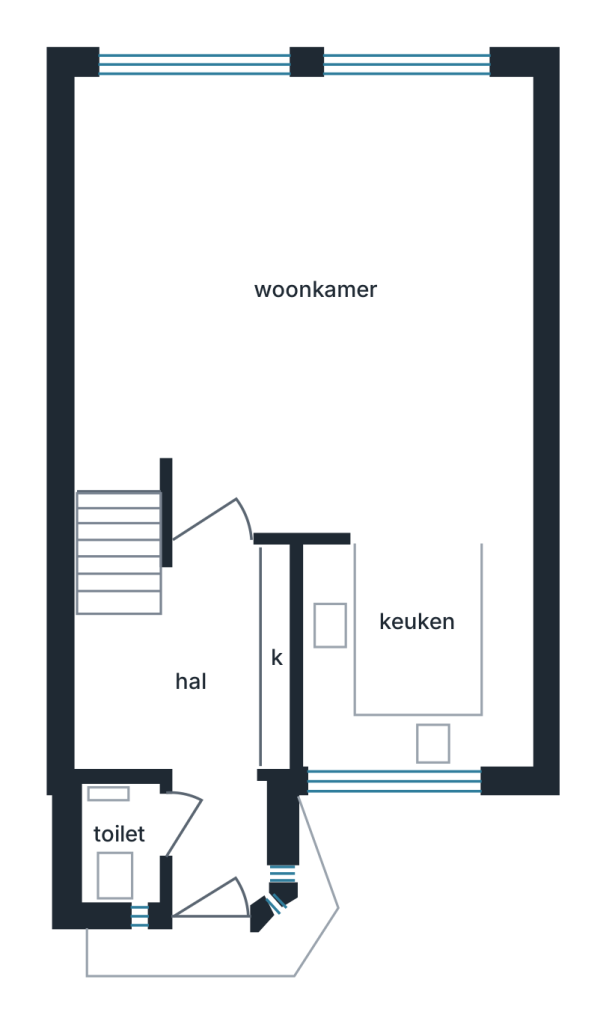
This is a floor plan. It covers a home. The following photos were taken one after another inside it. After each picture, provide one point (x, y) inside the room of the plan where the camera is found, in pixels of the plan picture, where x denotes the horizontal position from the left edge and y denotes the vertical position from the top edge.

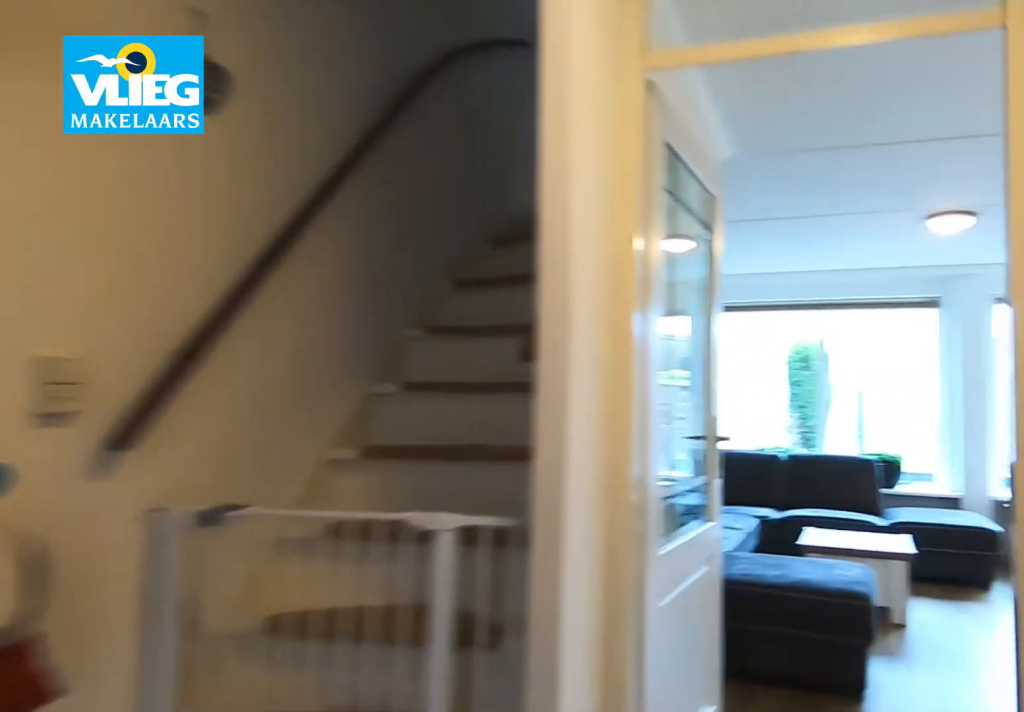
(186, 716)
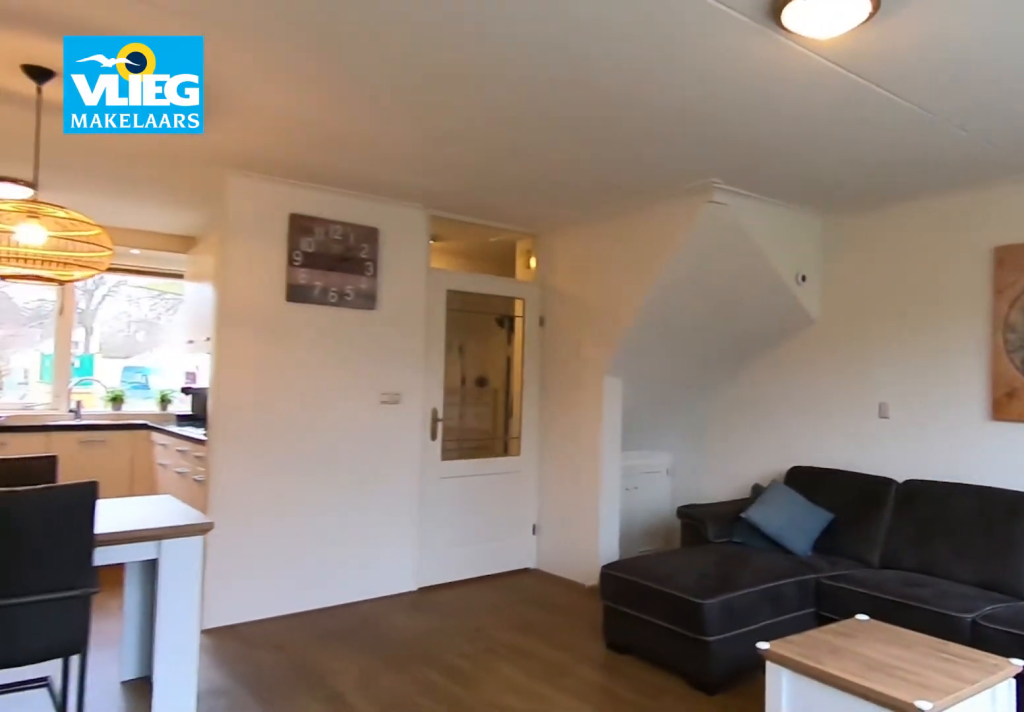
(296, 207)
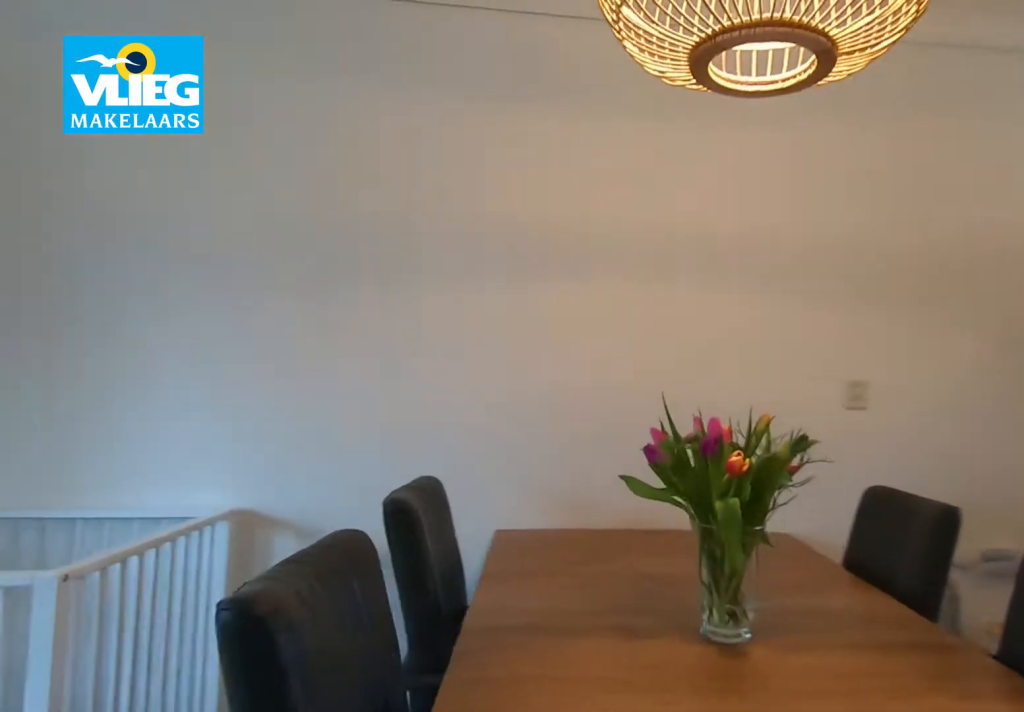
(296, 207)
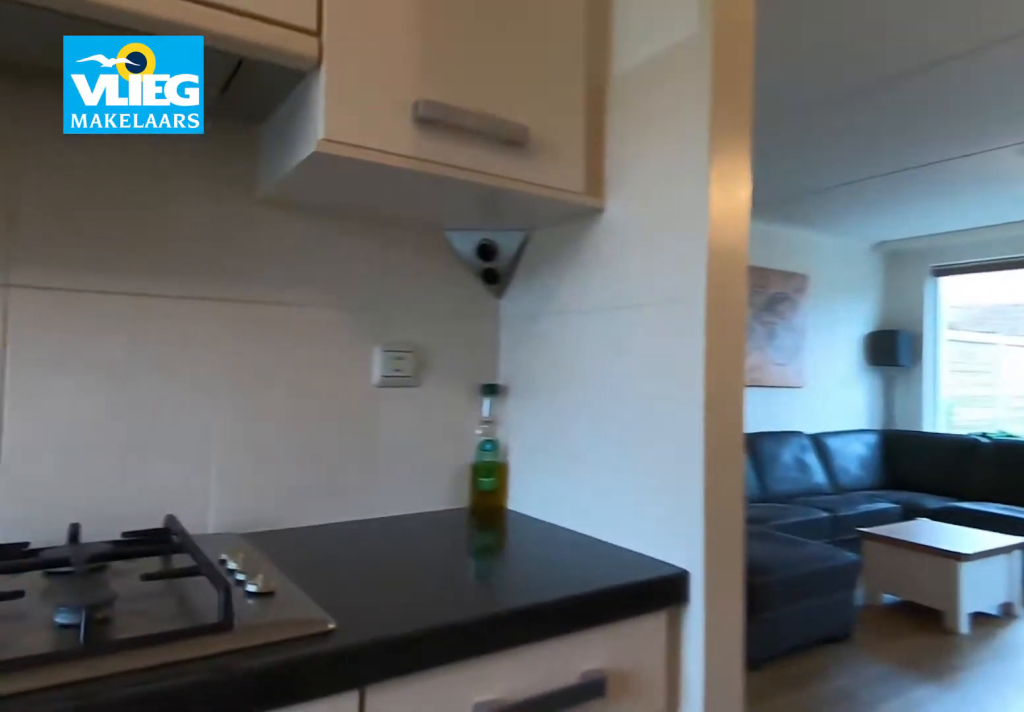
(420, 654)
